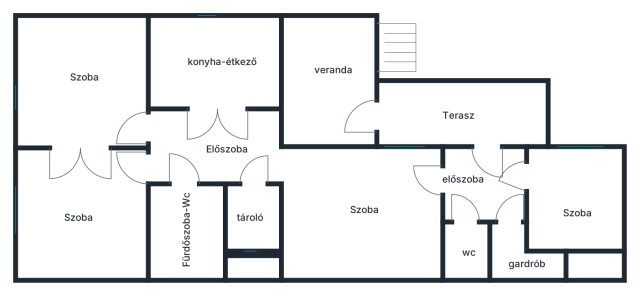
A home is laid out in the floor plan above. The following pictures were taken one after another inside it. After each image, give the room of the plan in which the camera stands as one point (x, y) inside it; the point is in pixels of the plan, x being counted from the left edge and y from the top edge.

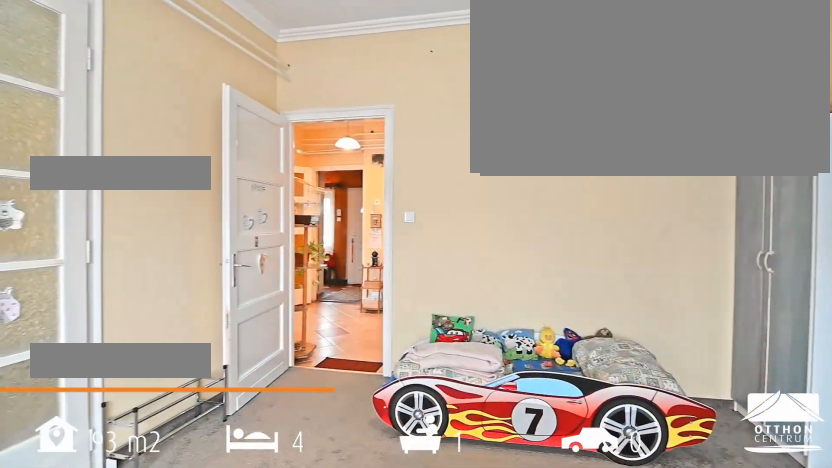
(80, 220)
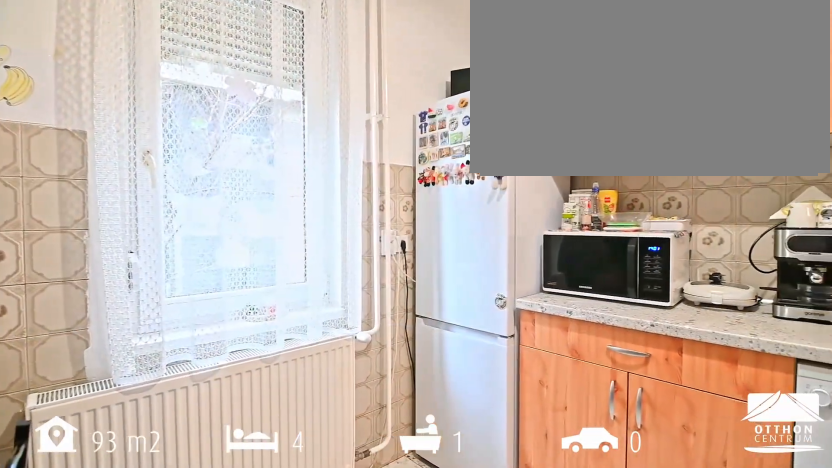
(217, 67)
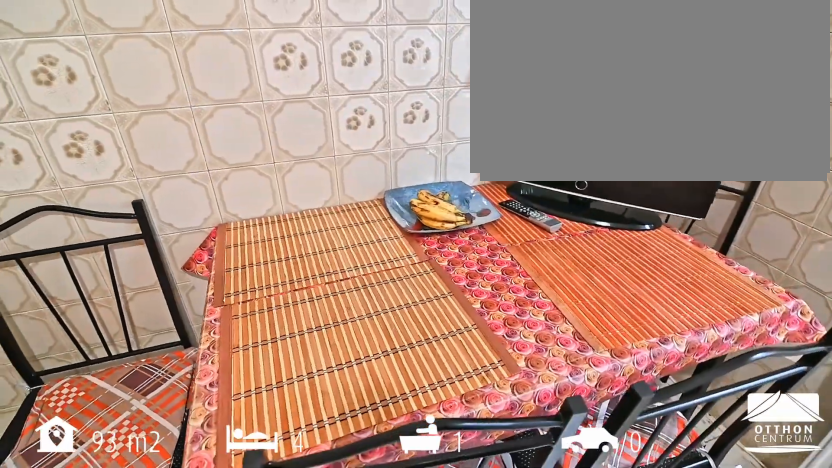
(217, 67)
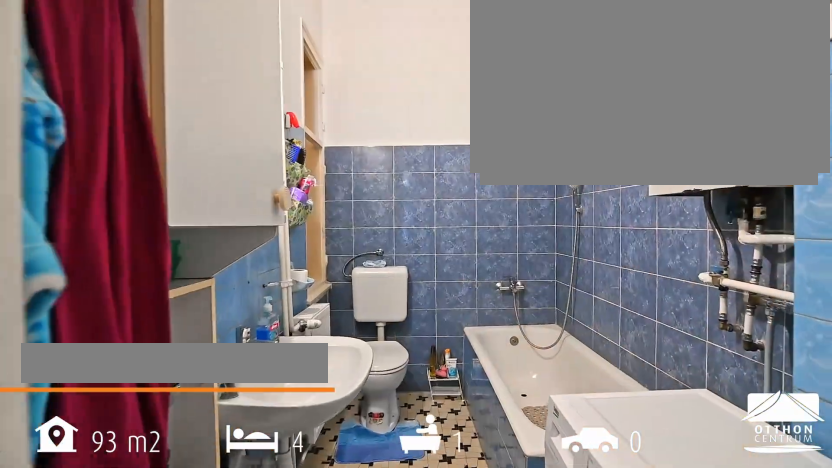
(186, 228)
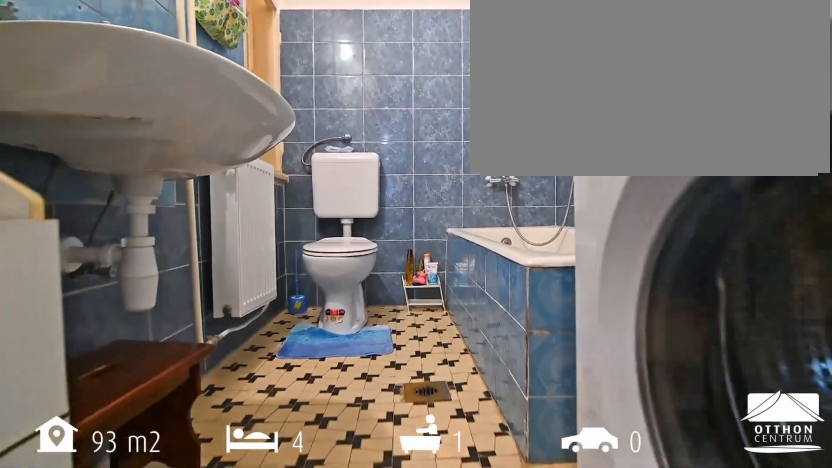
(186, 228)
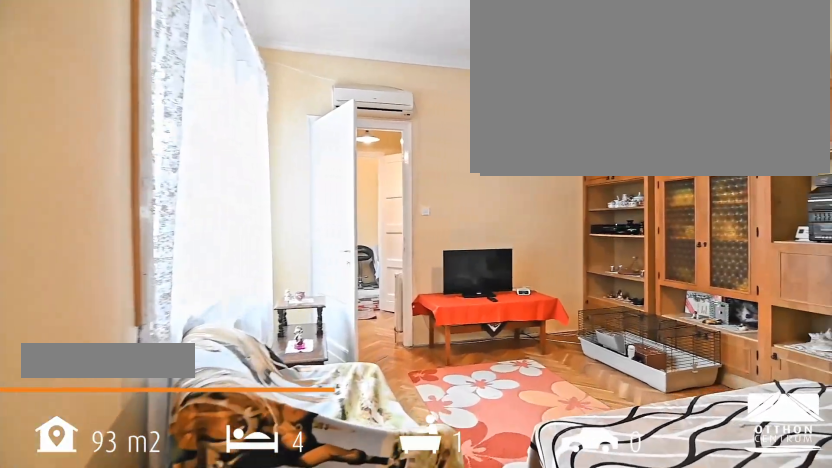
(363, 214)
